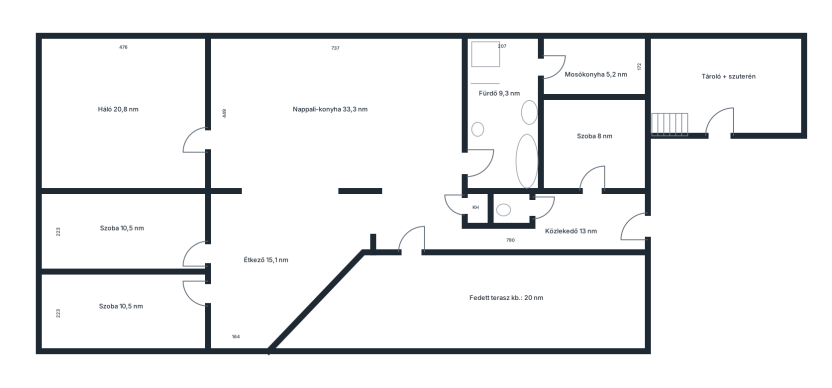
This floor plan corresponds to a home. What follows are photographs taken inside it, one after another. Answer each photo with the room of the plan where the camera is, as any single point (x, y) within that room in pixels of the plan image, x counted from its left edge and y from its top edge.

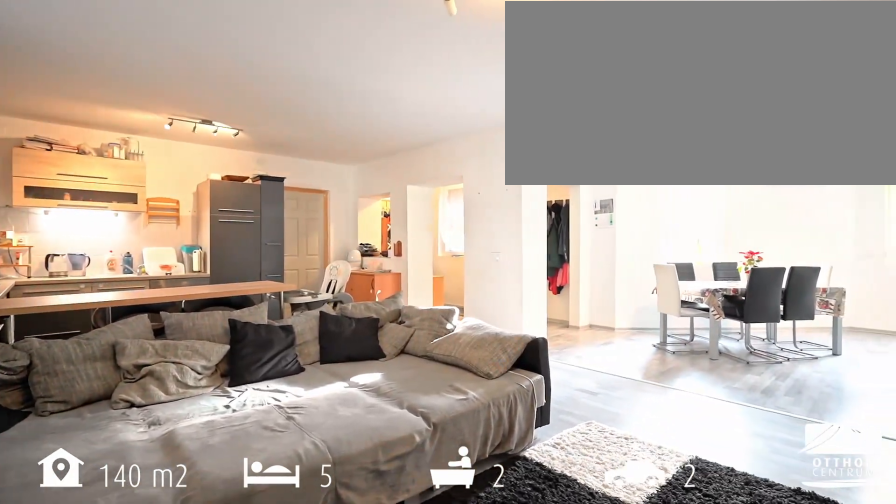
(337, 114)
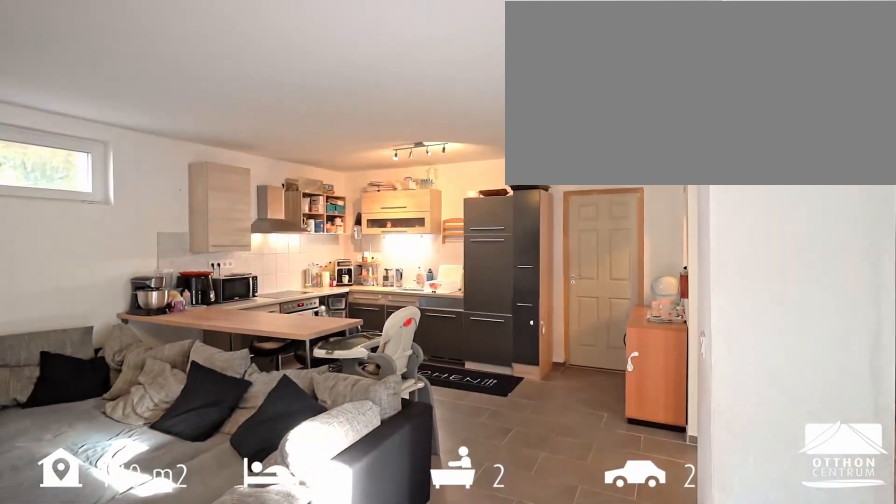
(337, 114)
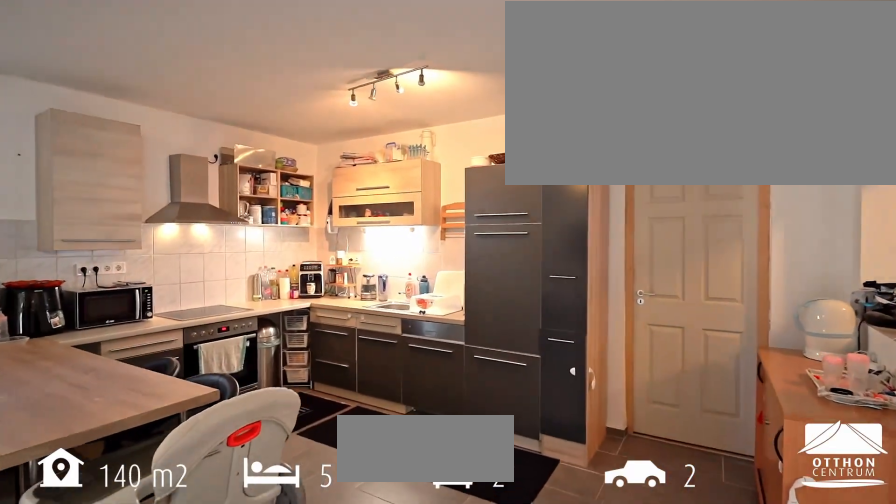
(337, 114)
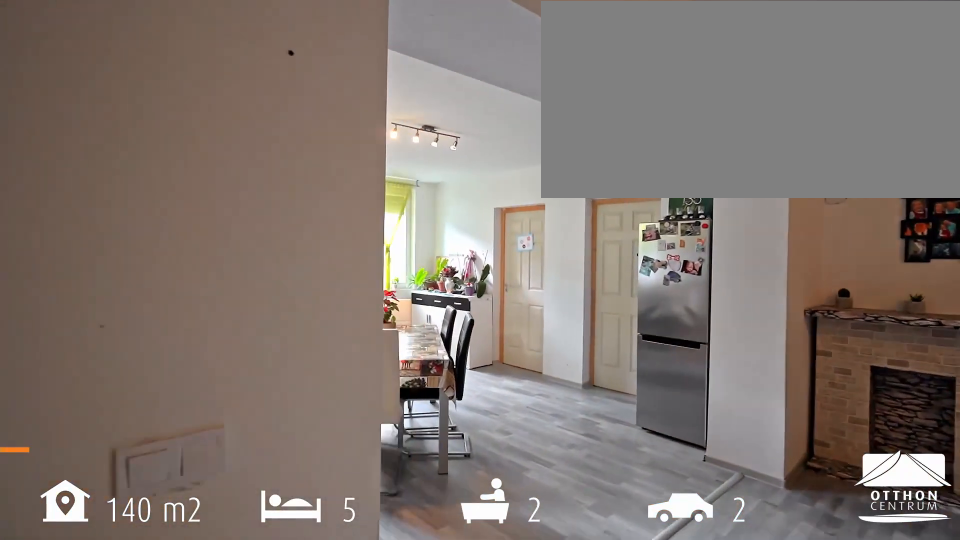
(267, 260)
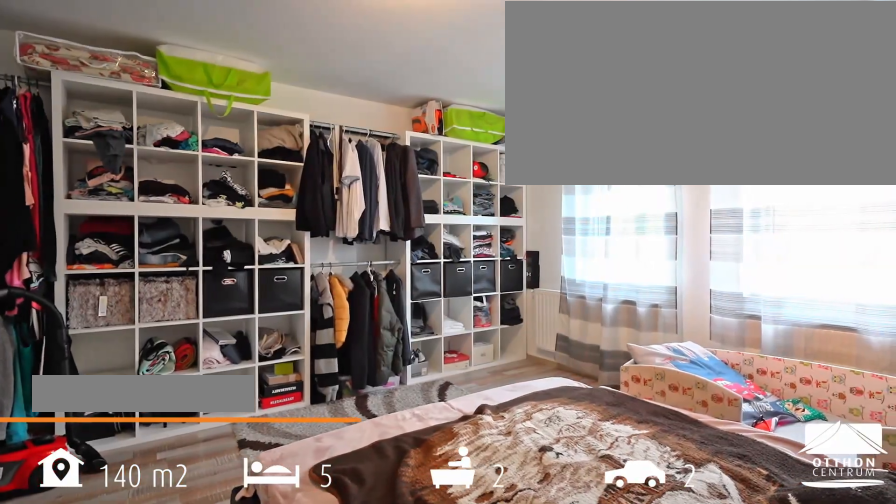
(122, 112)
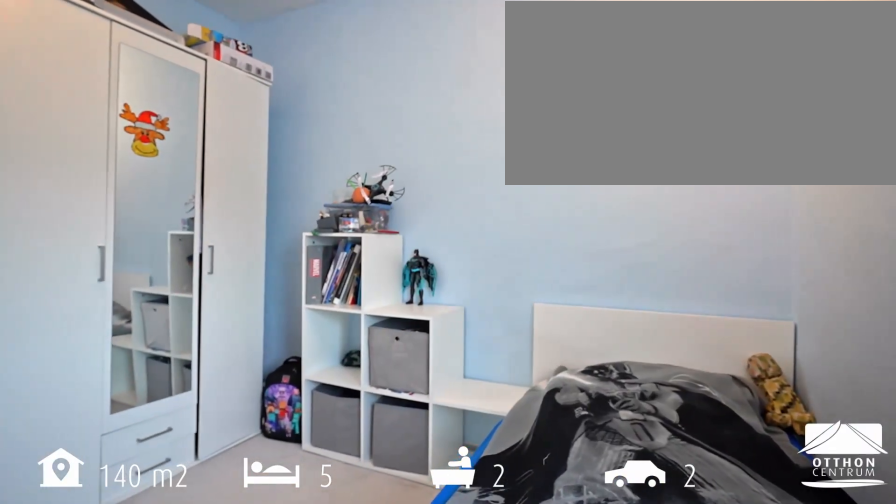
(593, 147)
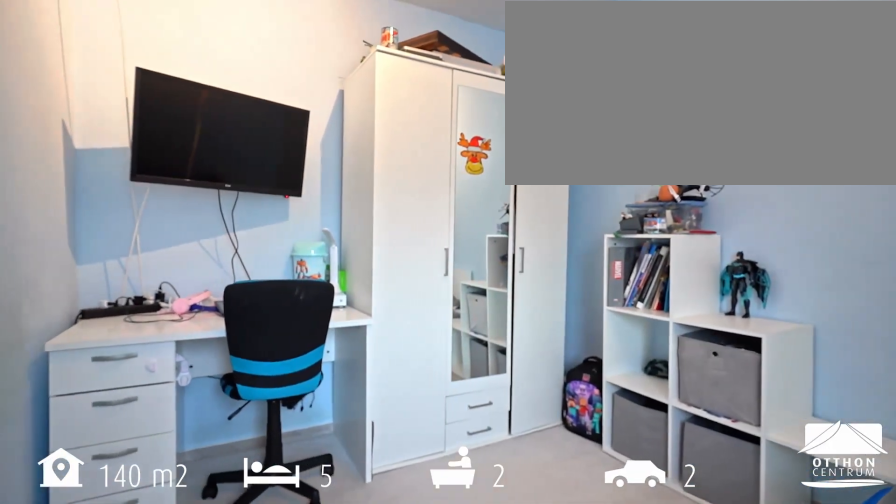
(593, 147)
